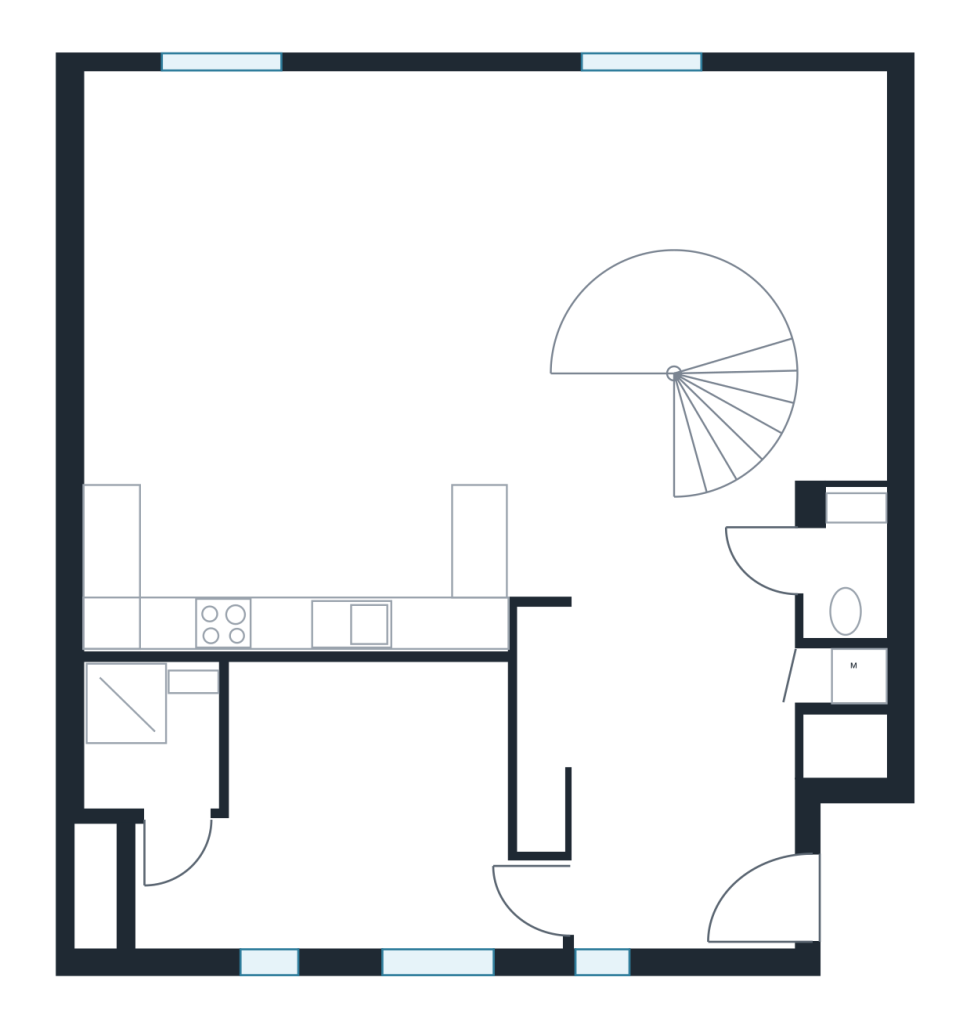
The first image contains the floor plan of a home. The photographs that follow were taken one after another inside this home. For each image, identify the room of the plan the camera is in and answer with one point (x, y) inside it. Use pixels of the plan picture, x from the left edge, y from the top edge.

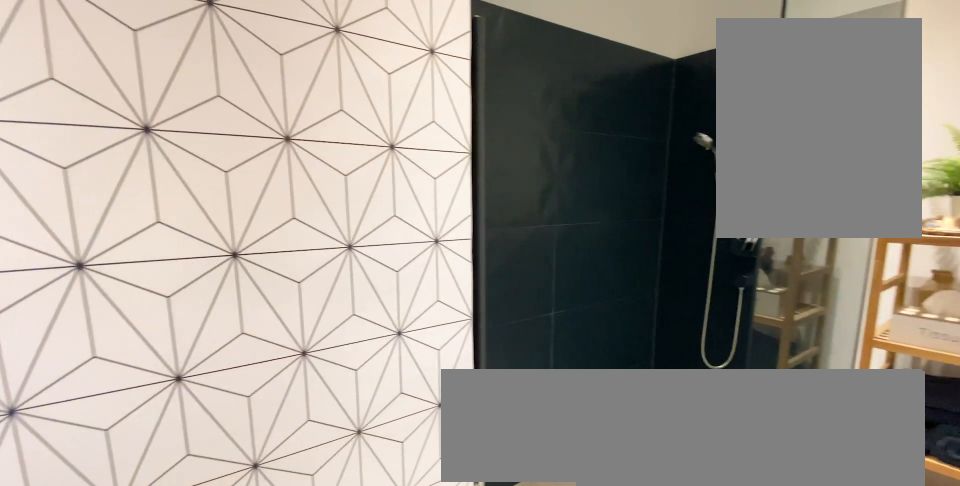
(163, 789)
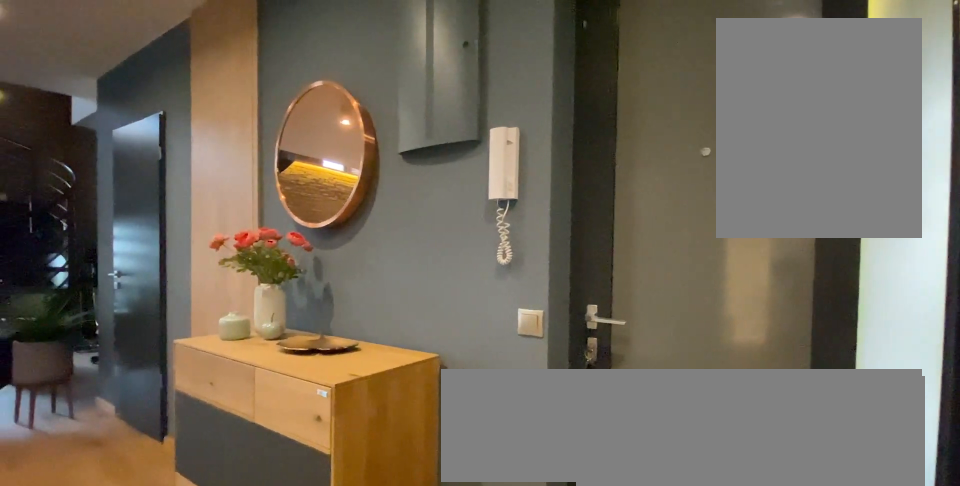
(690, 789)
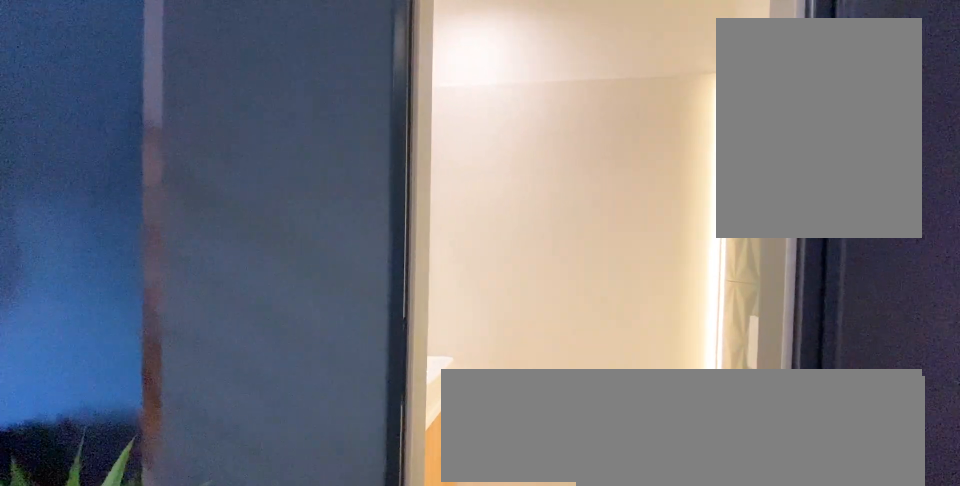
(845, 575)
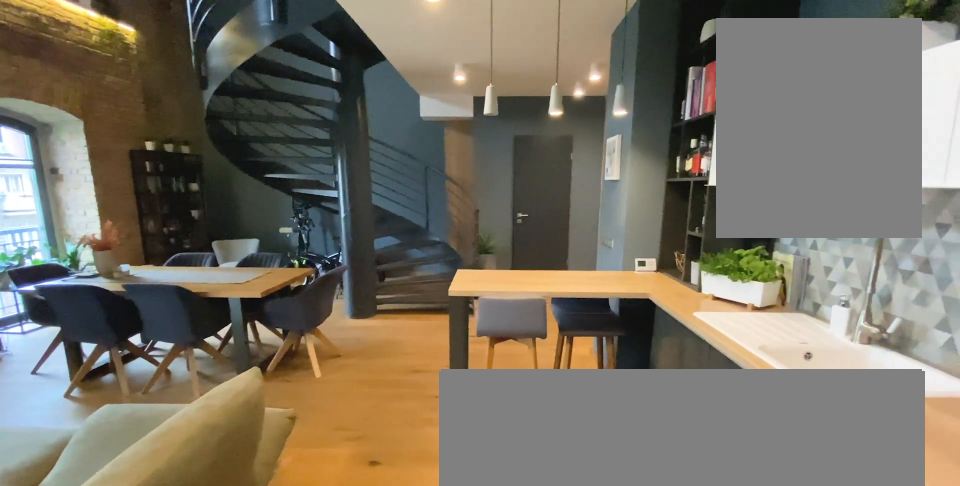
(356, 357)
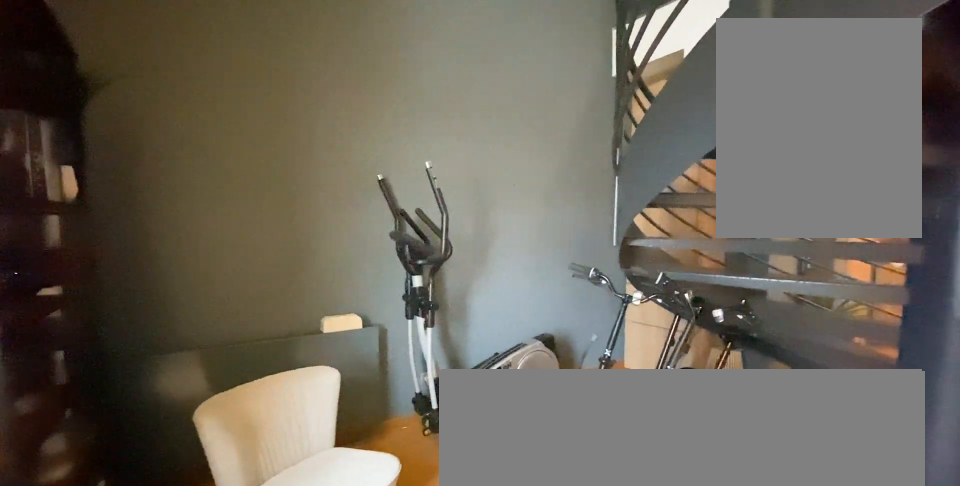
(356, 357)
